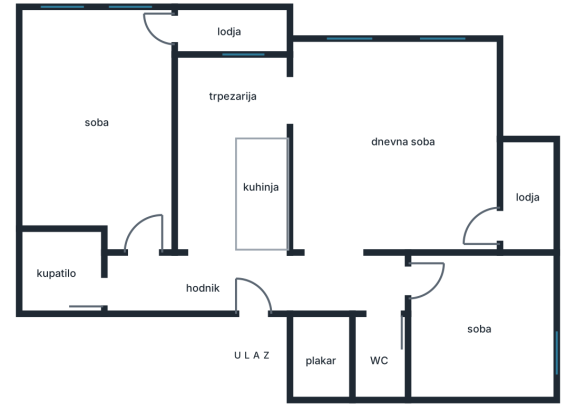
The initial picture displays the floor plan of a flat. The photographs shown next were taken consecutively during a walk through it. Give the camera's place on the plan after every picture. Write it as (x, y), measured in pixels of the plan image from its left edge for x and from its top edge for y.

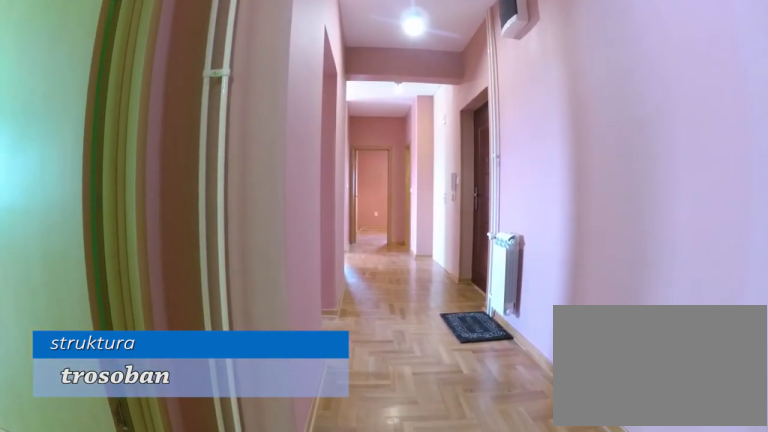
(95, 282)
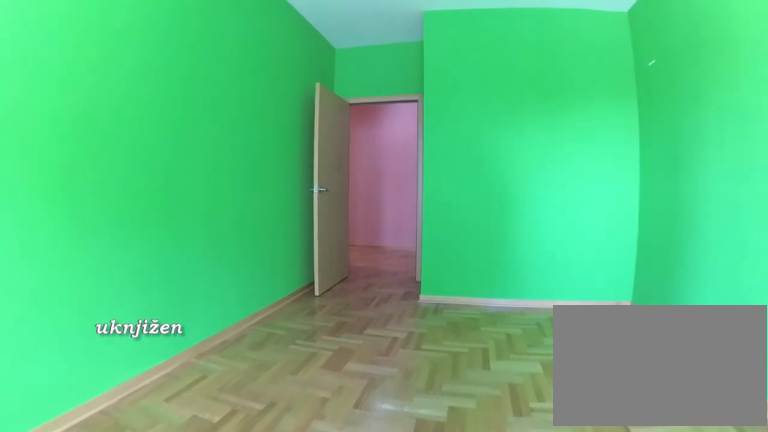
(74, 93)
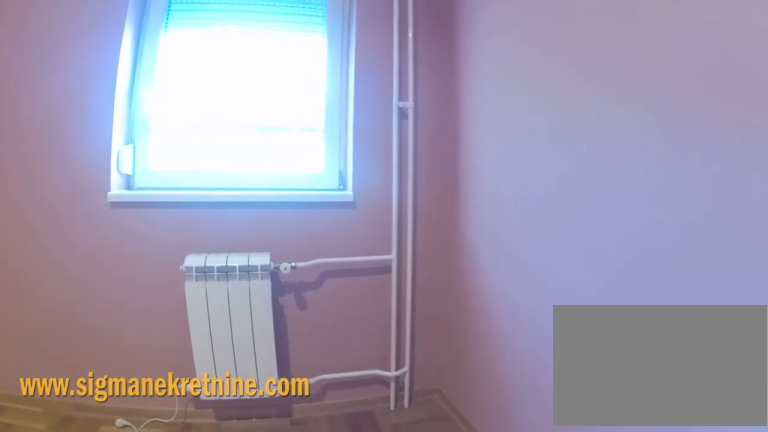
(476, 364)
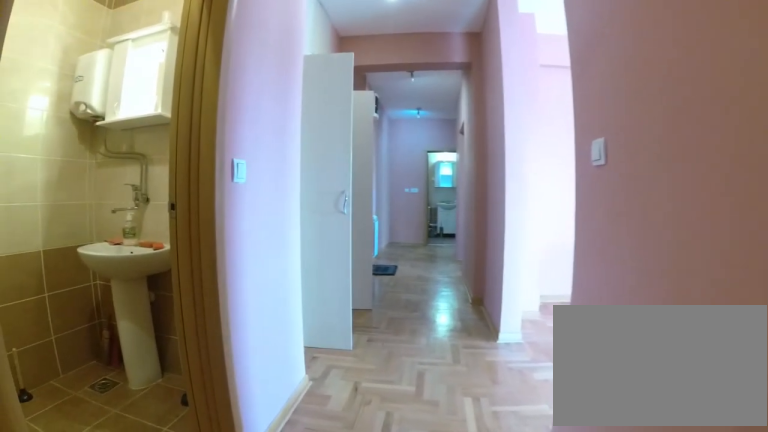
(408, 282)
